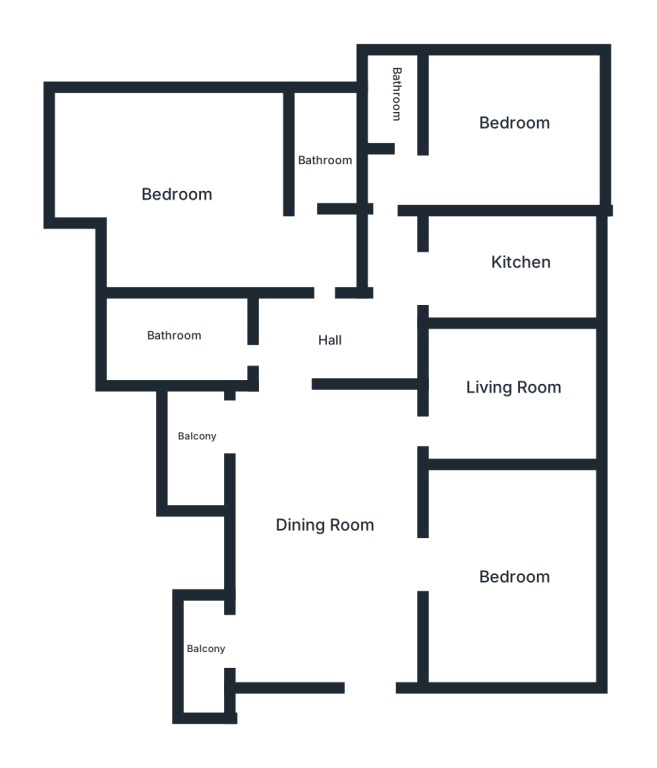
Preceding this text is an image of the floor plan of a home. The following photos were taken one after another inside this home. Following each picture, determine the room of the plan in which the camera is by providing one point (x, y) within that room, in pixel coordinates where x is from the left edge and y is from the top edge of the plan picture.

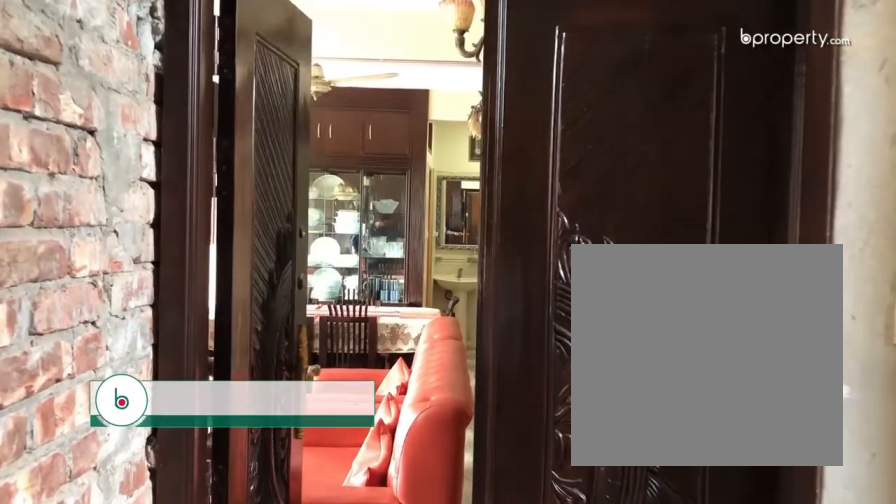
(322, 532)
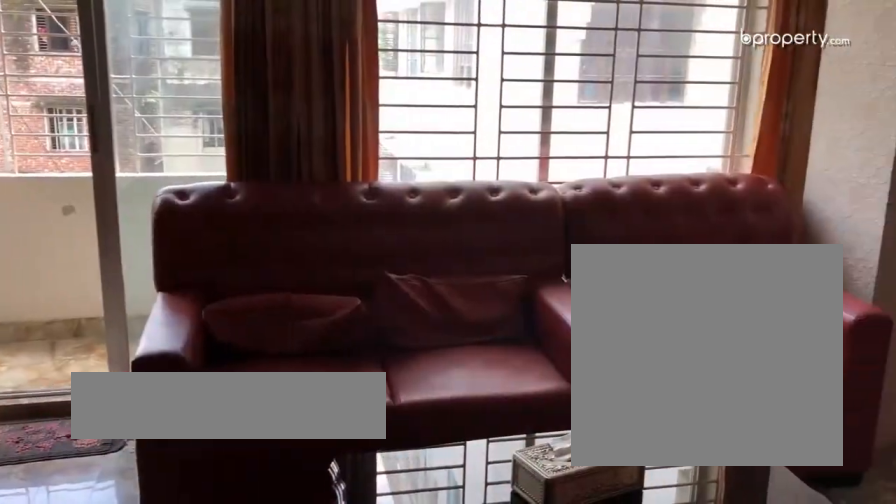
(322, 532)
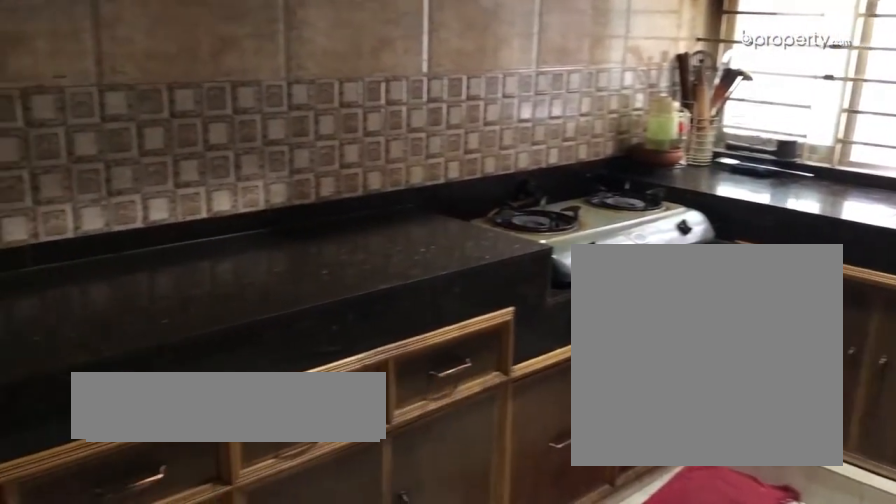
(524, 263)
